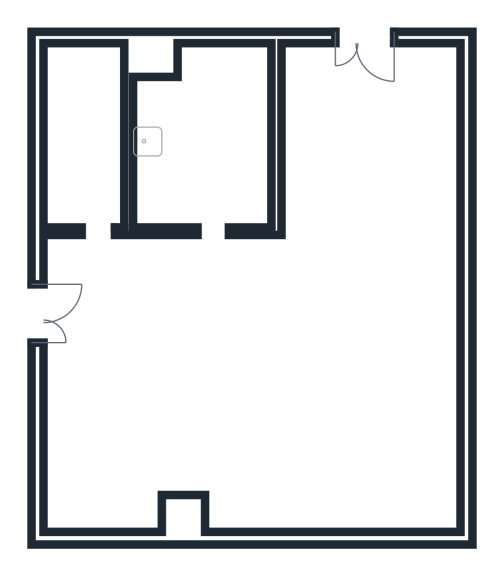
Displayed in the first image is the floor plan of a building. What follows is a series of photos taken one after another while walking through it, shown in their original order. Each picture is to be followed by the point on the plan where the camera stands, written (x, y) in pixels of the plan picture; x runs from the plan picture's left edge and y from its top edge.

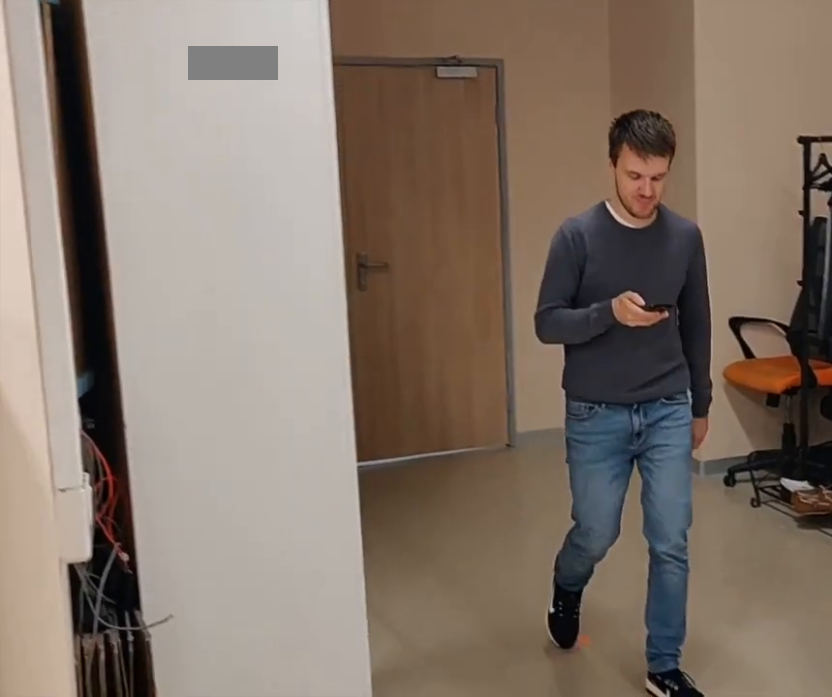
(362, 175)
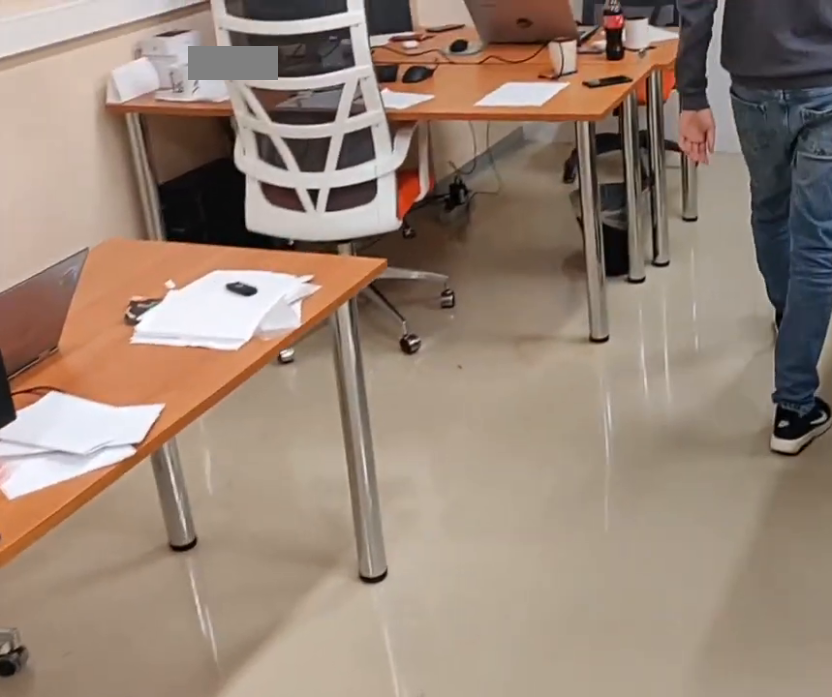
(368, 458)
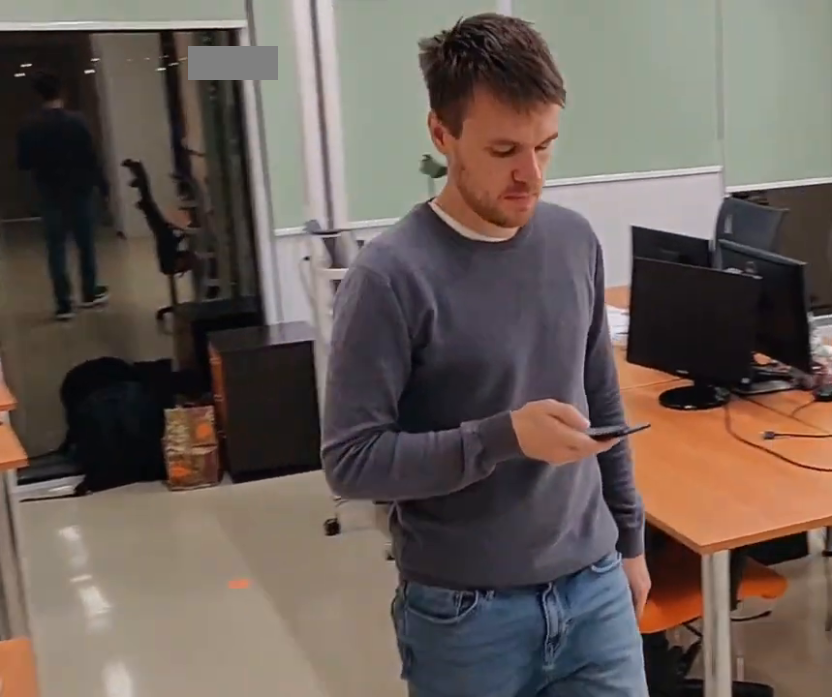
(366, 365)
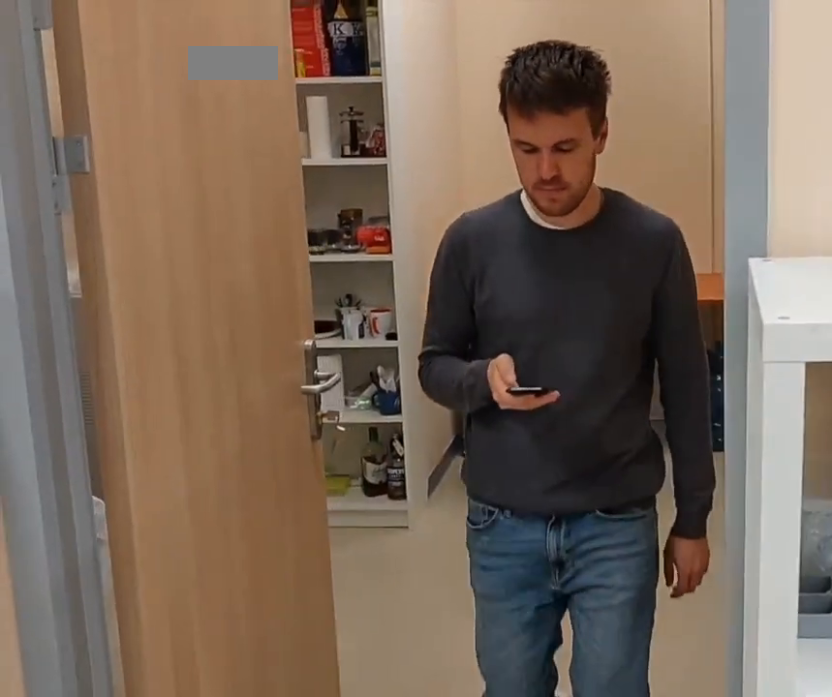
(201, 174)
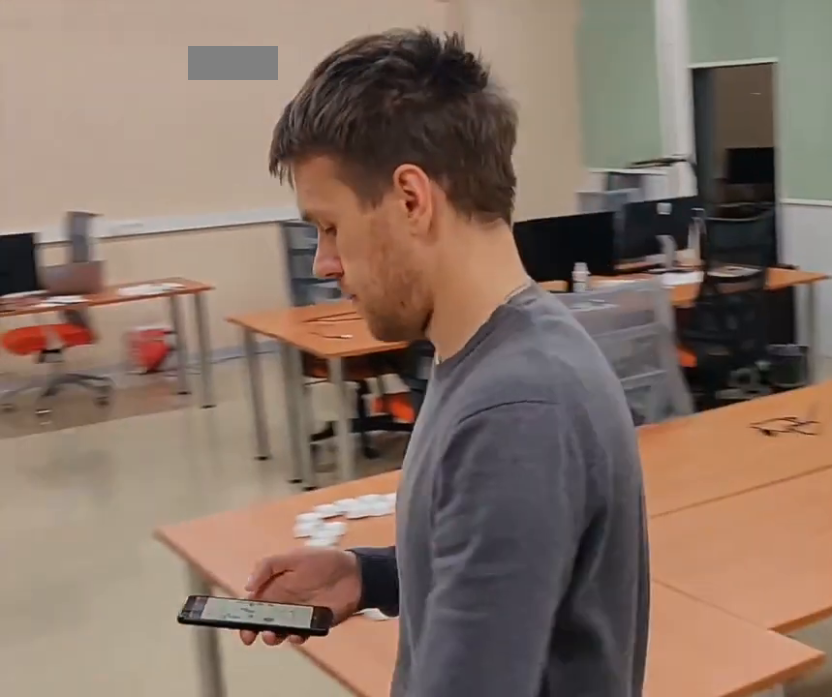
(127, 322)
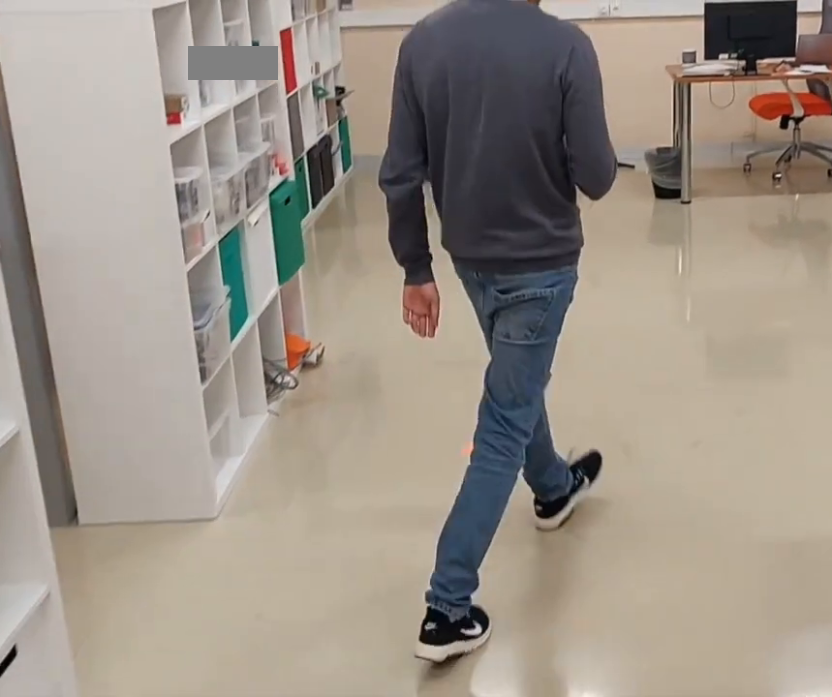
(201, 293)
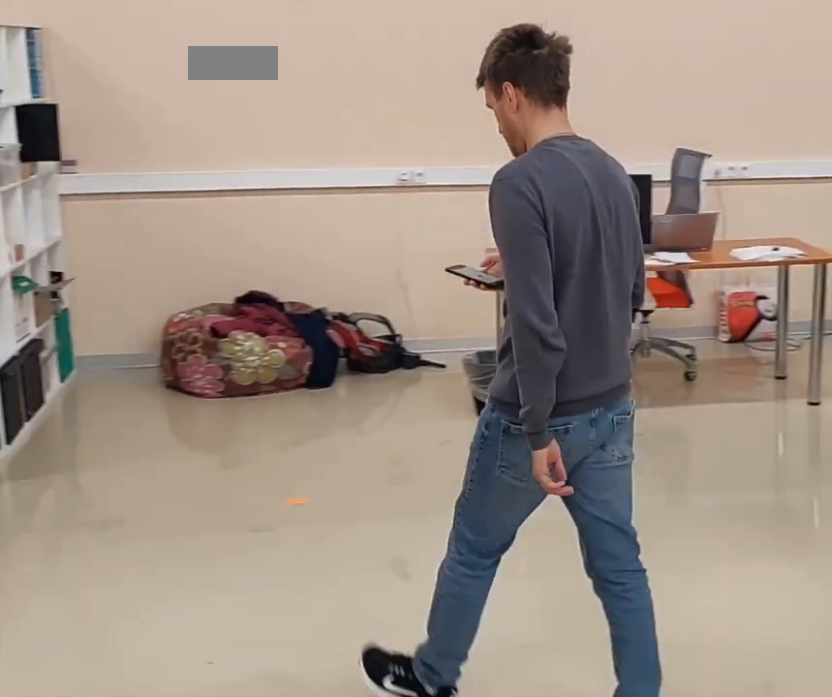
(299, 275)
